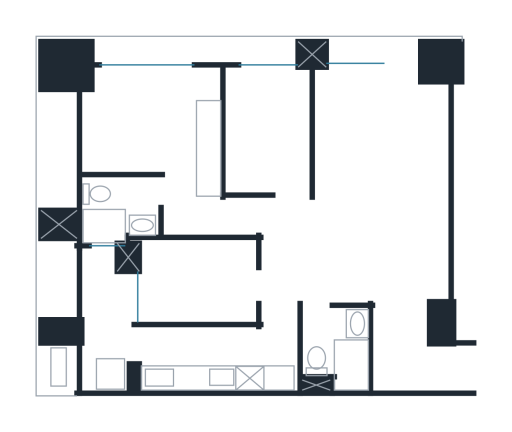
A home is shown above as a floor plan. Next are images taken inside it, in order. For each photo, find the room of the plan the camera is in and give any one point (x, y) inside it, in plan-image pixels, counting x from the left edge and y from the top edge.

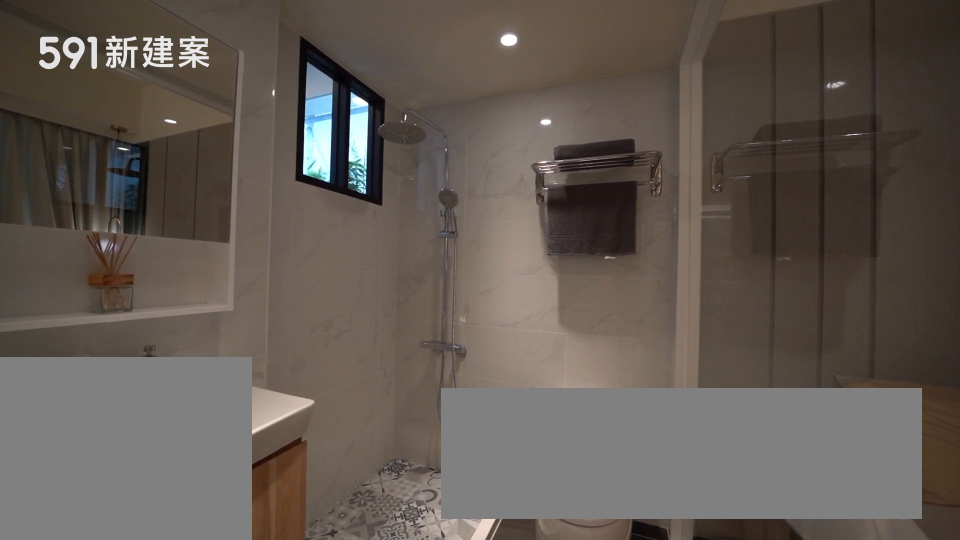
(116, 211)
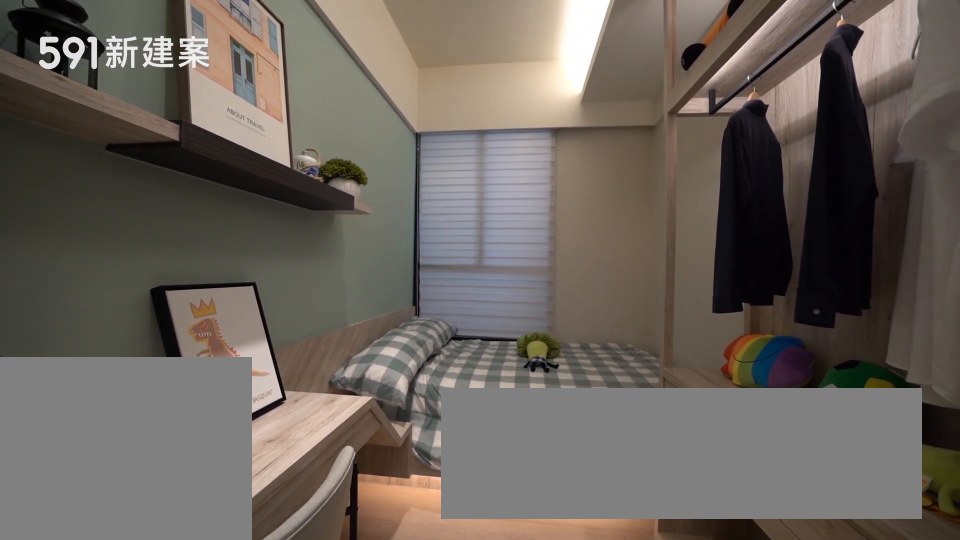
(194, 280)
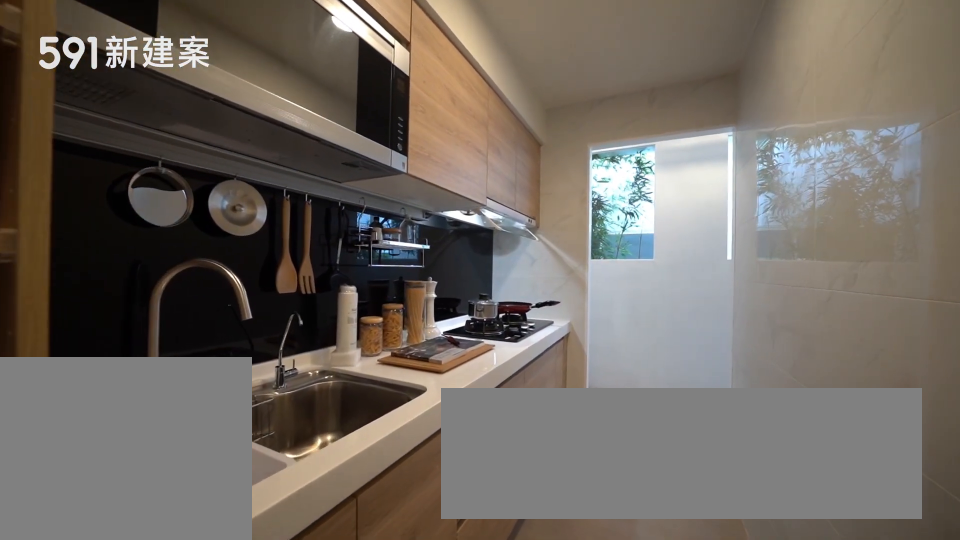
(217, 359)
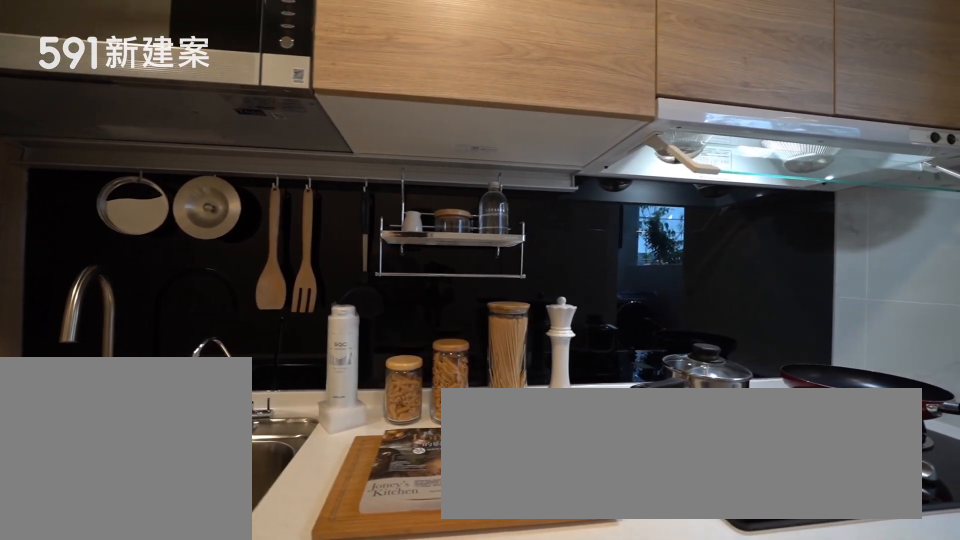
(217, 359)
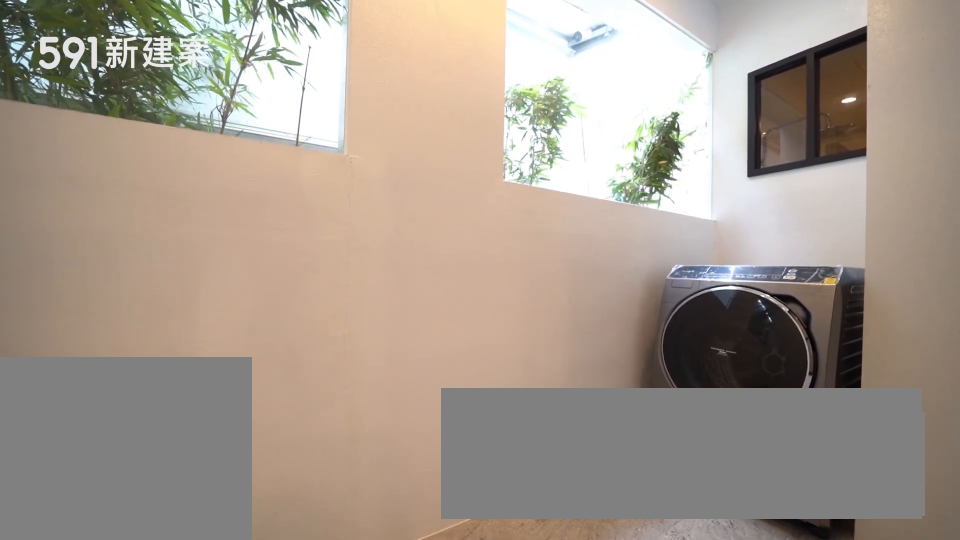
(102, 319)
